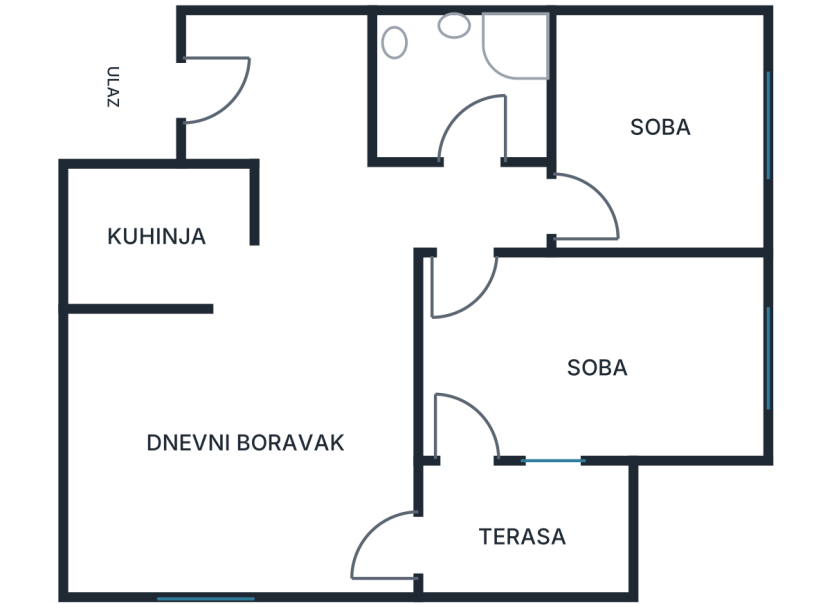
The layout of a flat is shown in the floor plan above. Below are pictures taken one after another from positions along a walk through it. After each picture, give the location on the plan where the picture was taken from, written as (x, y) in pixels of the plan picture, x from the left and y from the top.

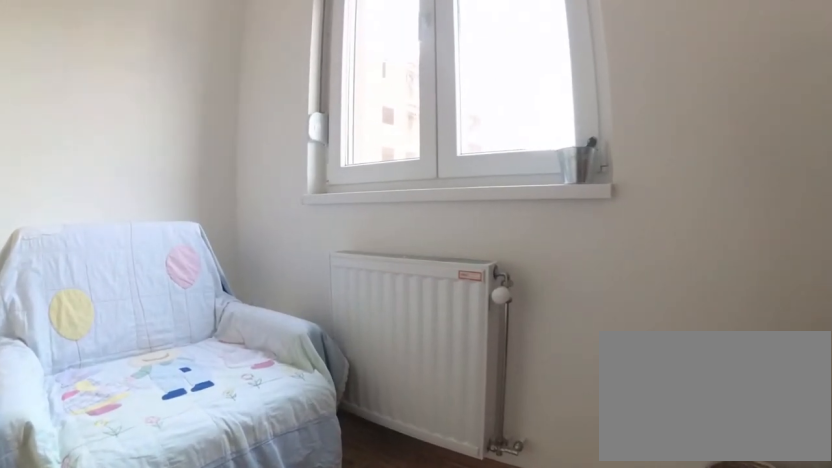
(640, 187)
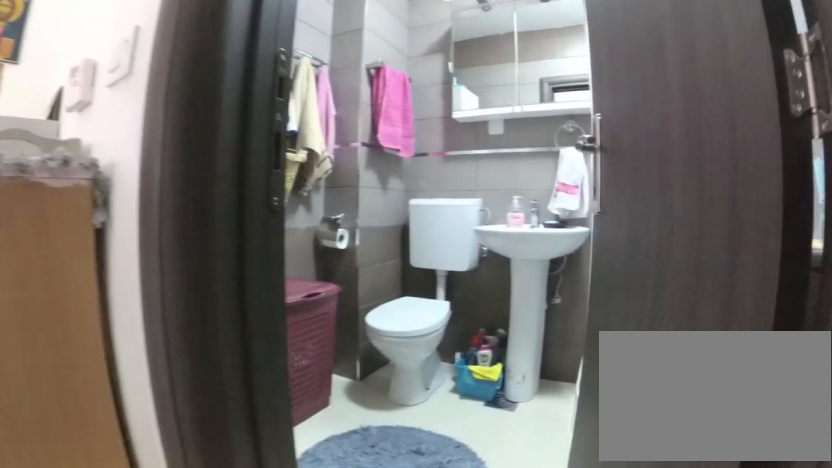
(504, 216)
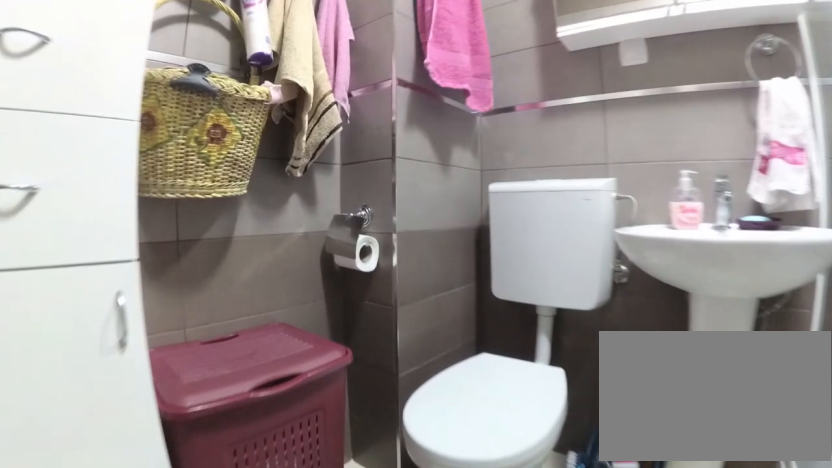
(452, 142)
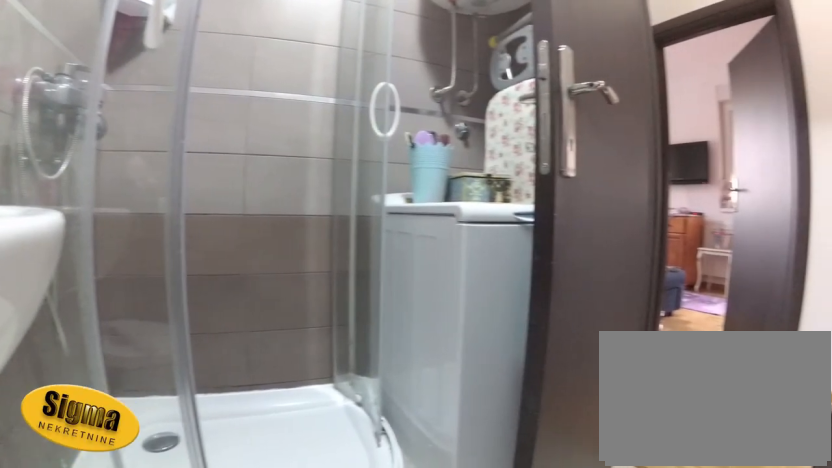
(414, 70)
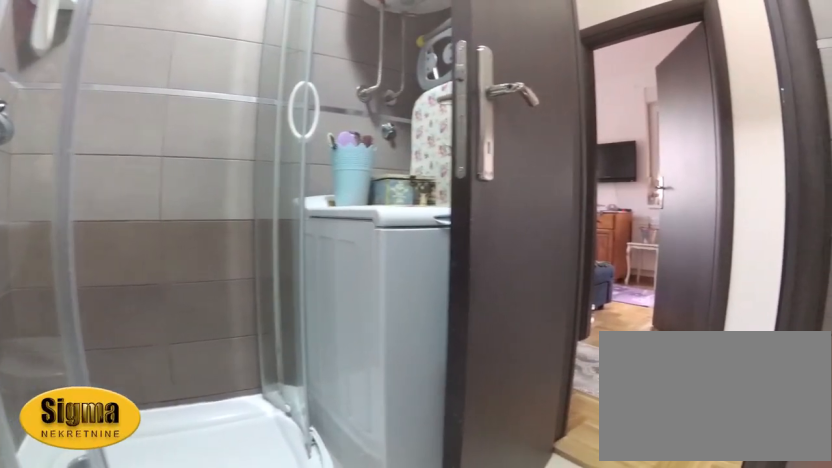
(428, 63)
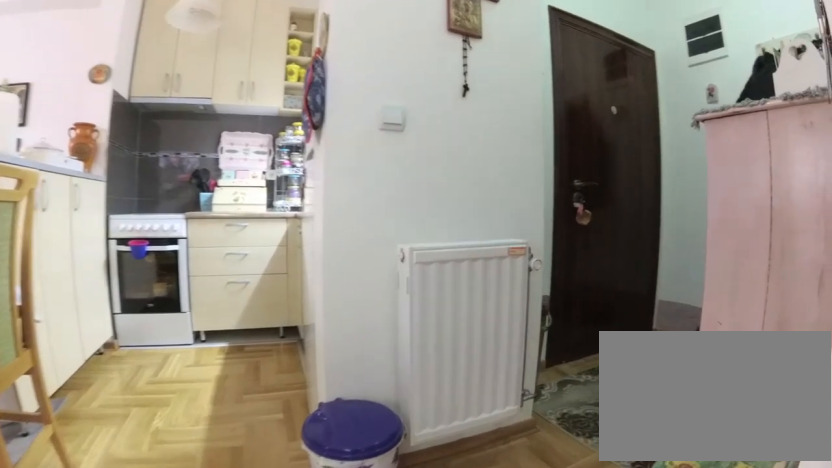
(364, 203)
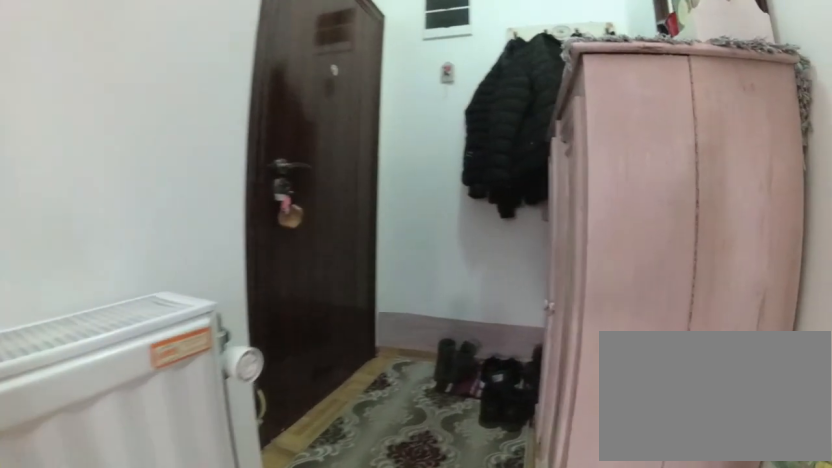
(337, 192)
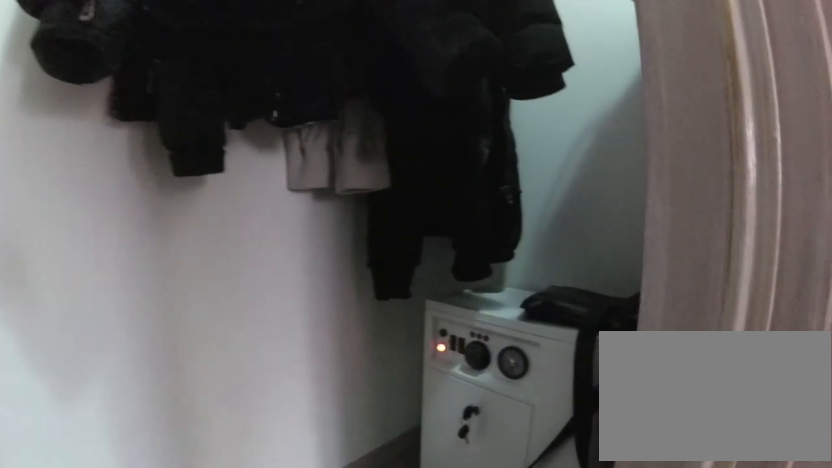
(322, 106)
